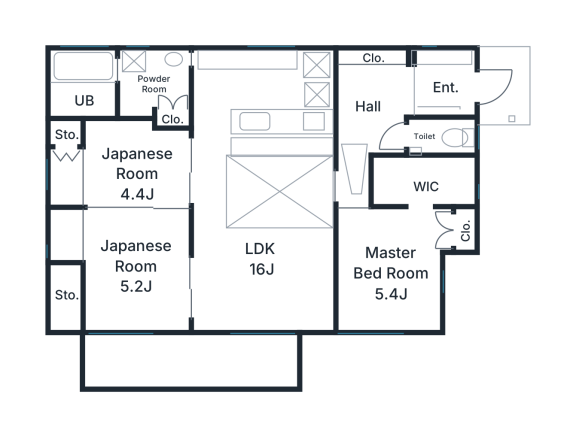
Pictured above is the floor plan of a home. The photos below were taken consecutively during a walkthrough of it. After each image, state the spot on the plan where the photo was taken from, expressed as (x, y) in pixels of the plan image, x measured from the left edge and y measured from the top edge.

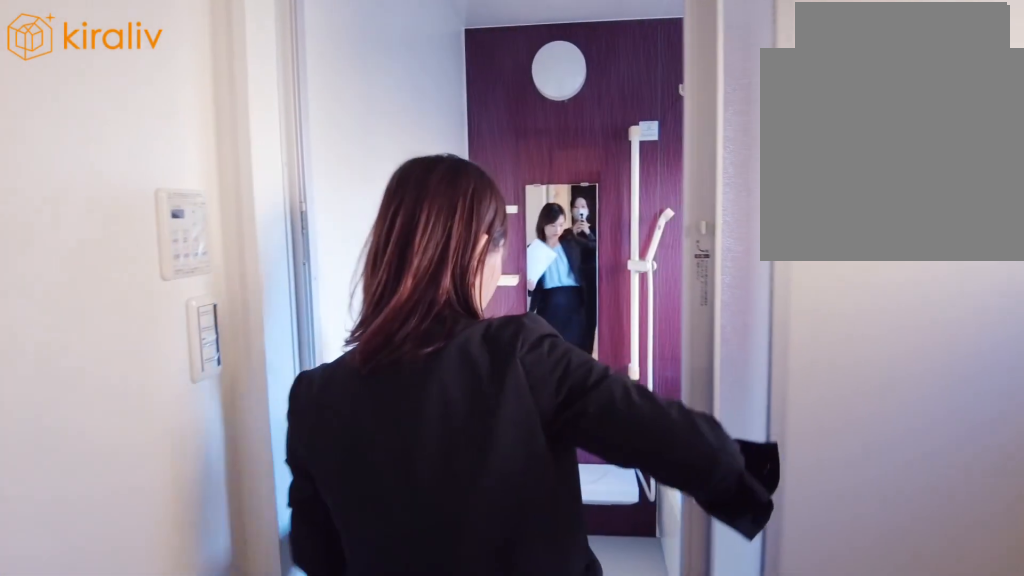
(91, 102)
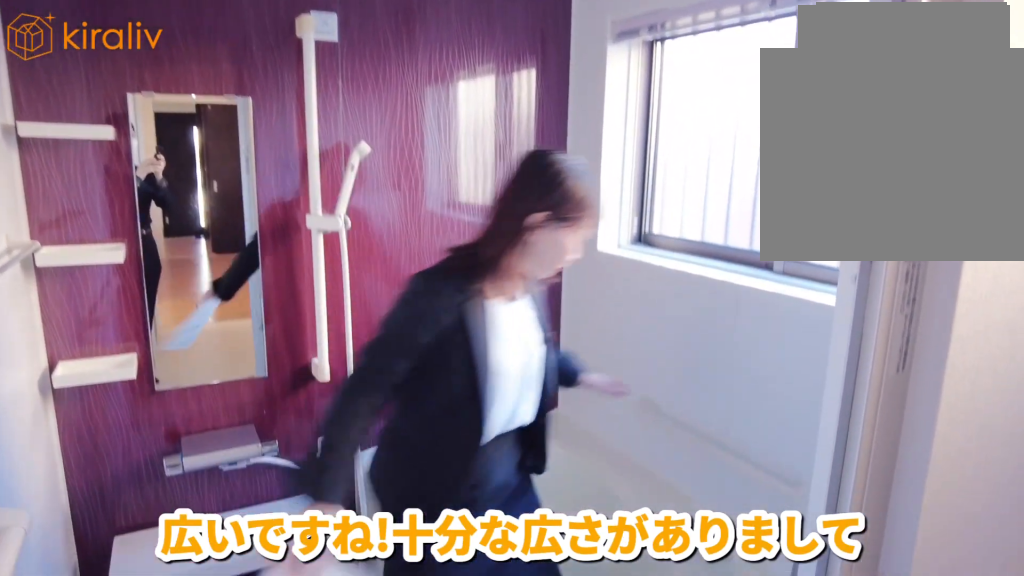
(88, 102)
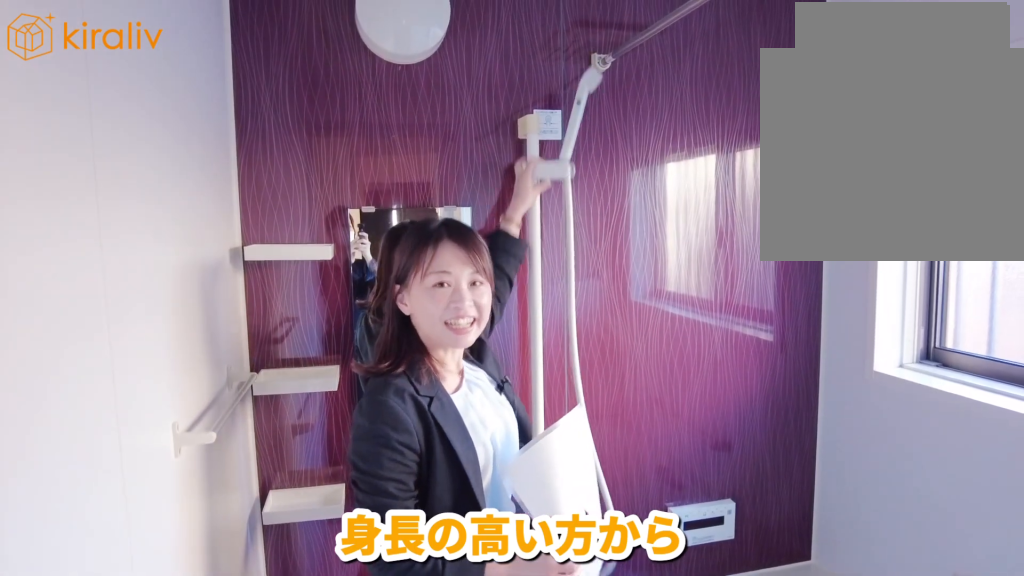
(88, 102)
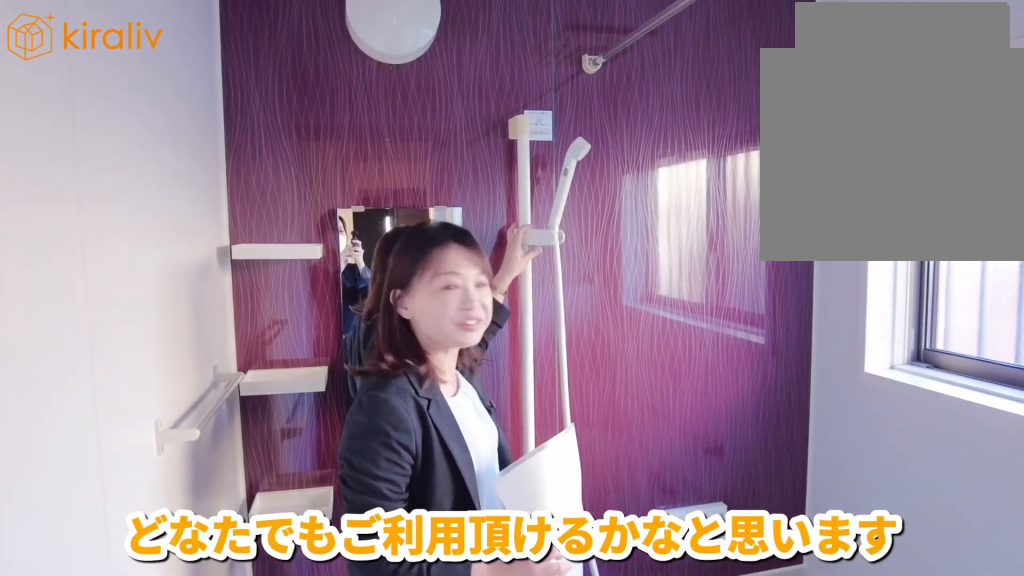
(87, 102)
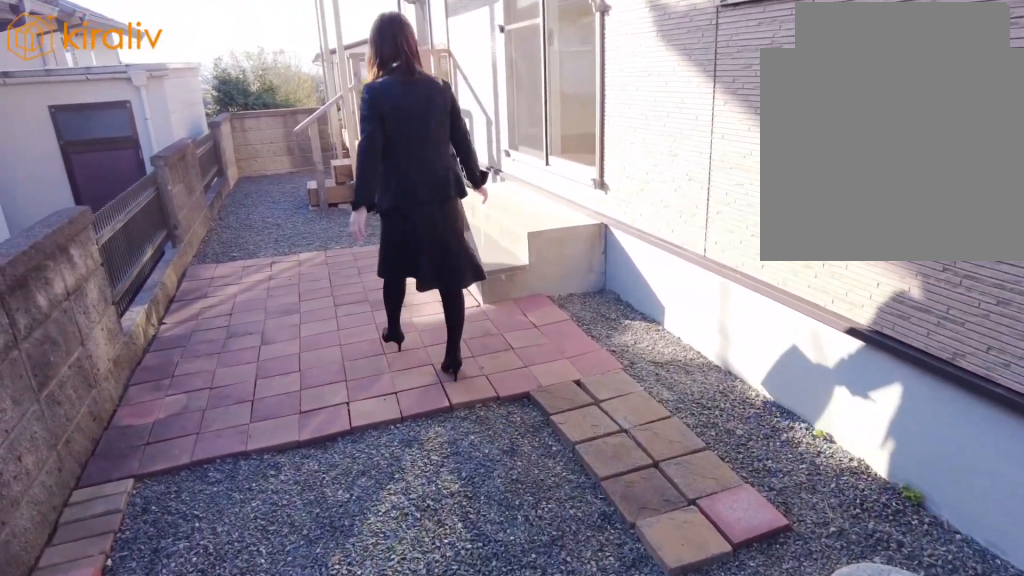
(355, 336)
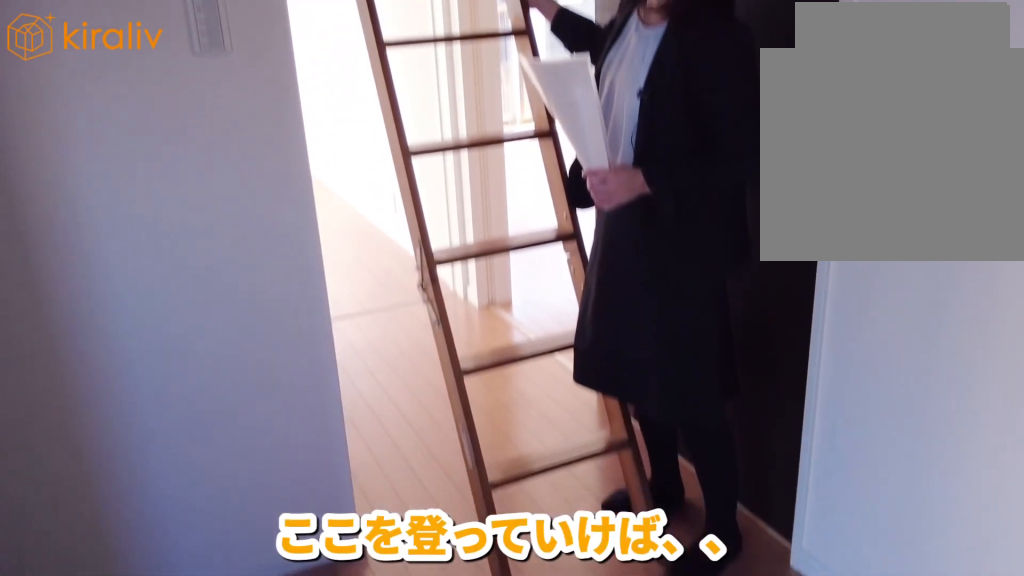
(354, 161)
